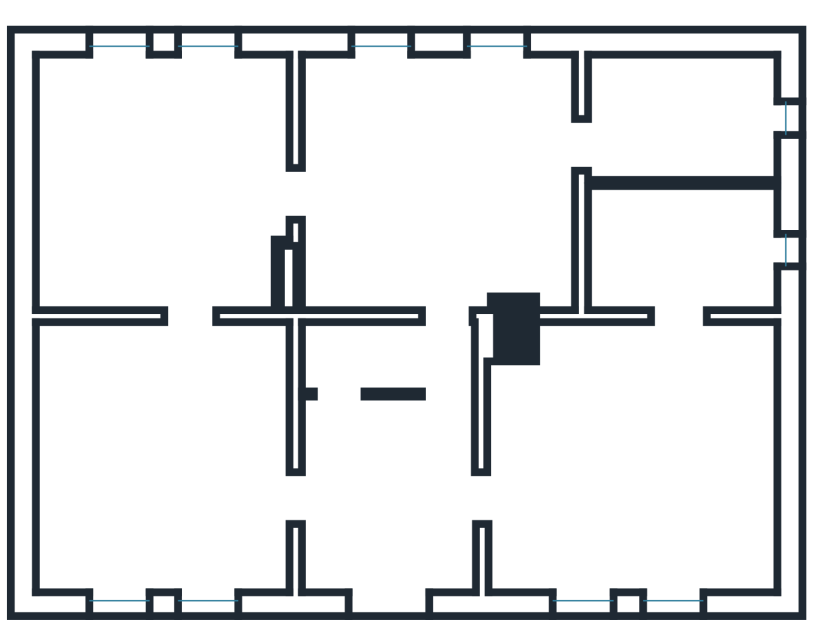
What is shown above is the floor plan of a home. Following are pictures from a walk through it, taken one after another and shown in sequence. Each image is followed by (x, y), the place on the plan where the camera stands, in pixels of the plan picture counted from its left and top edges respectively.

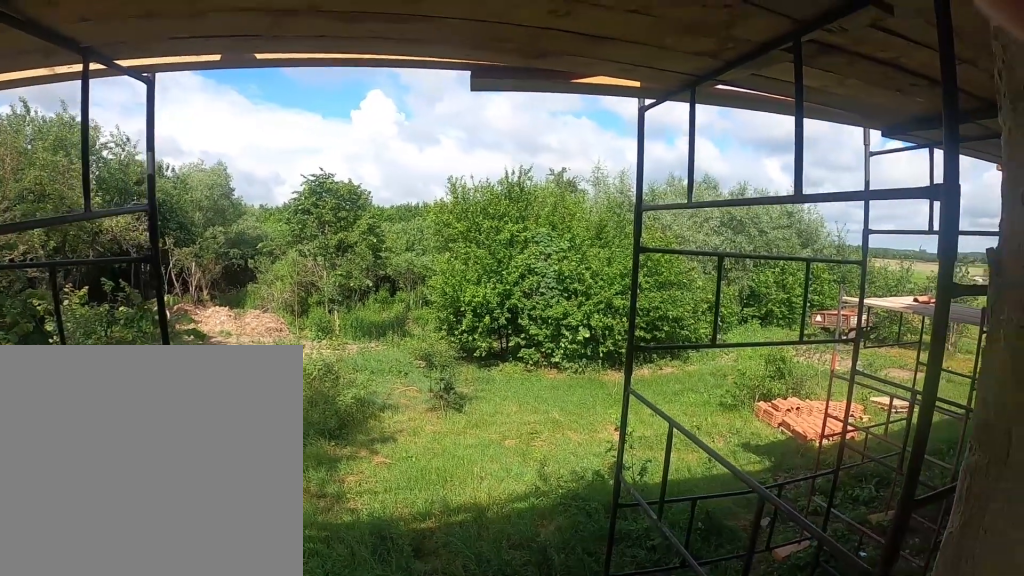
(169, 124)
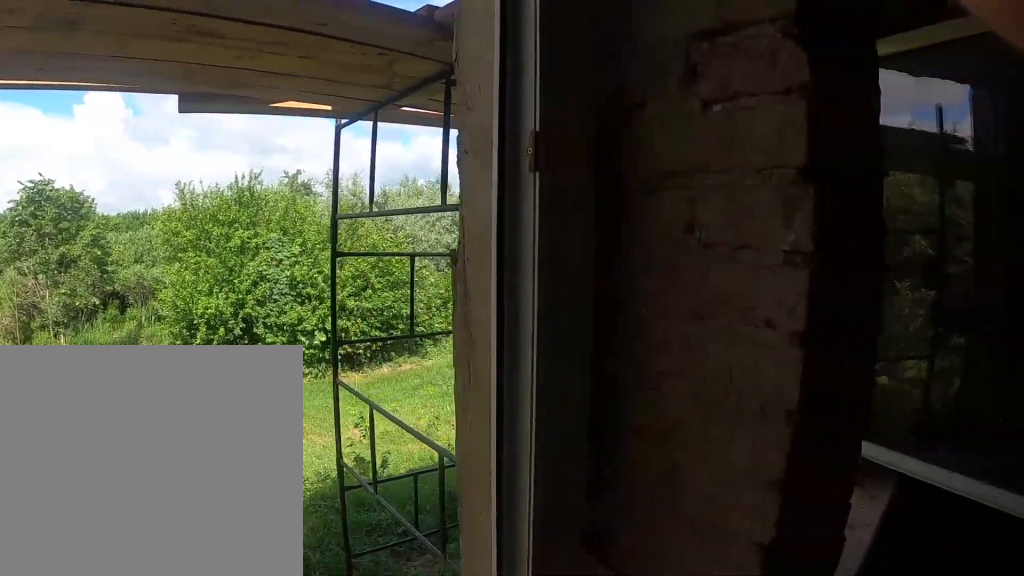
(185, 139)
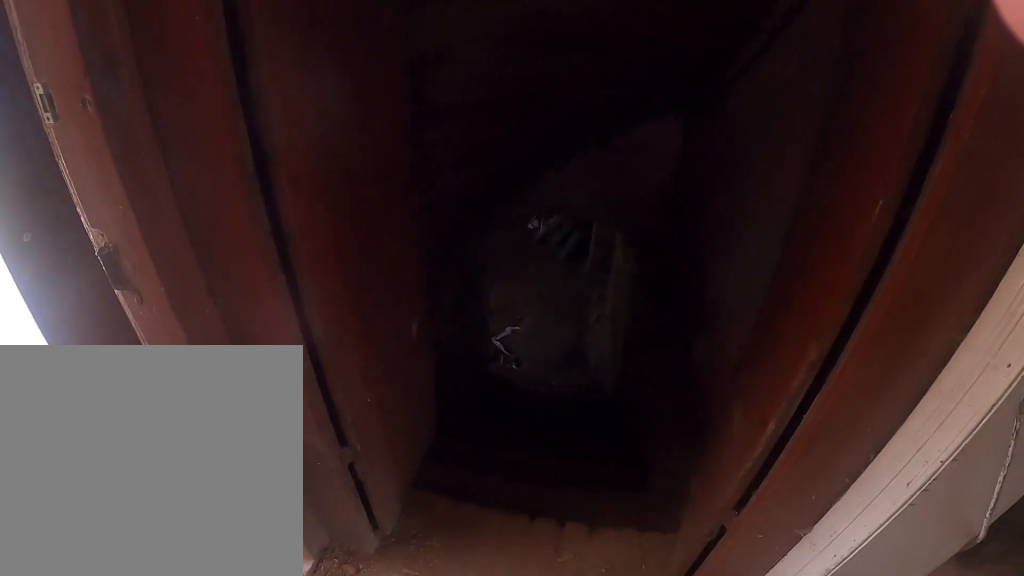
(448, 346)
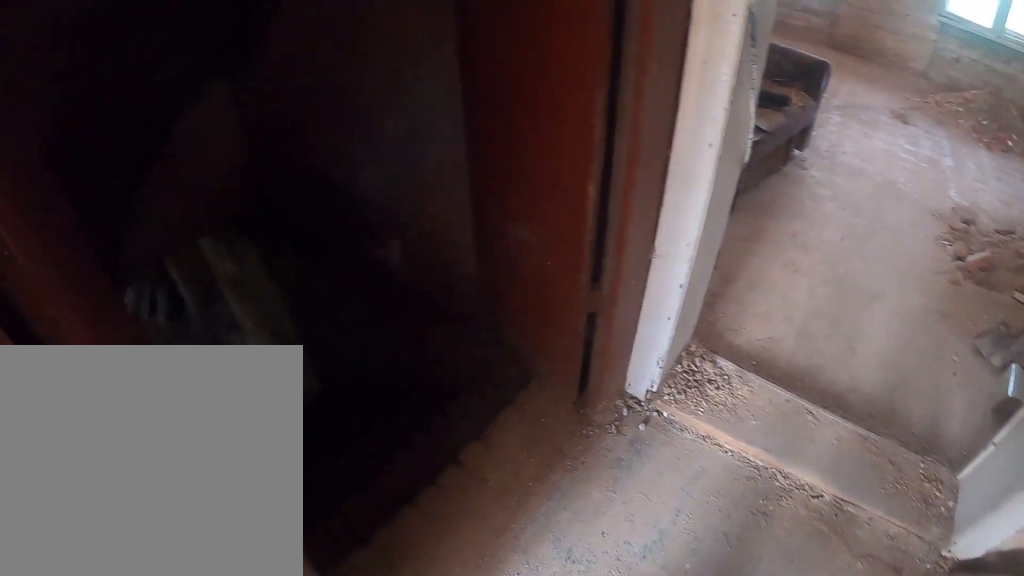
(445, 407)
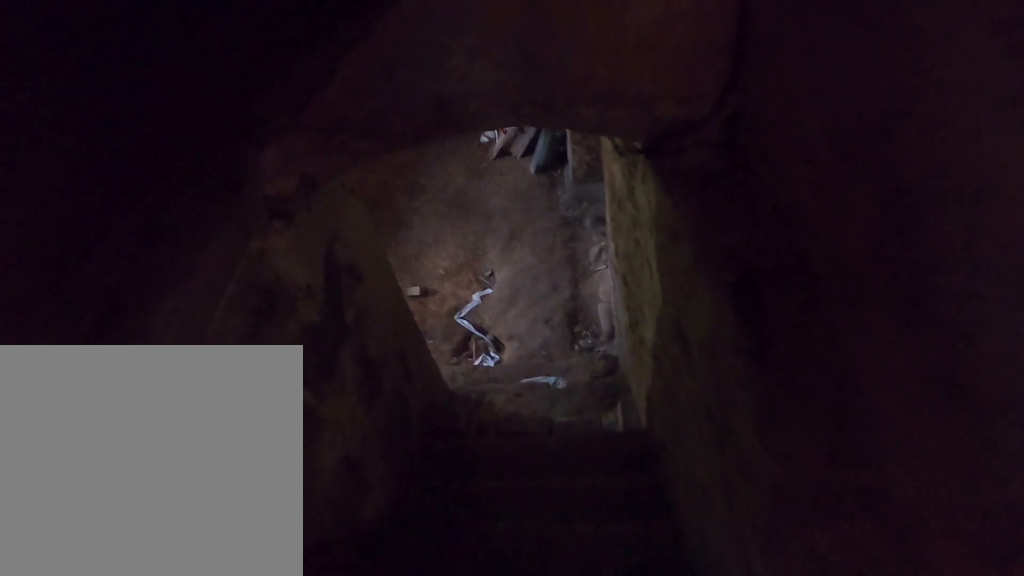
(387, 351)
